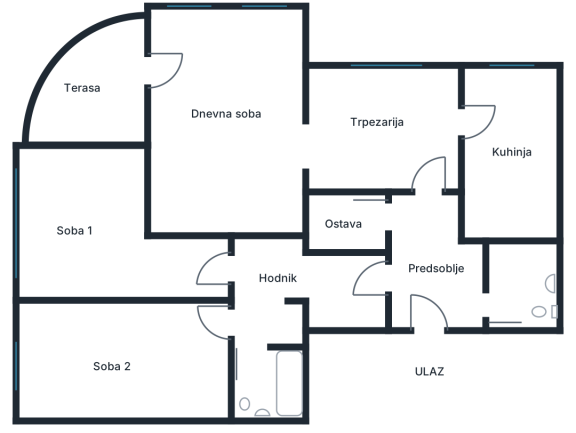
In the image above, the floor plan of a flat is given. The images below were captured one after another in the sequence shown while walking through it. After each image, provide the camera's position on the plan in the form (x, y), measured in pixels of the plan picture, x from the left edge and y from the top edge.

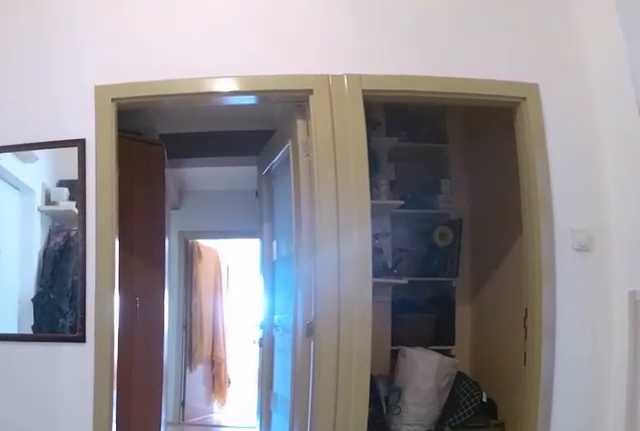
(496, 280)
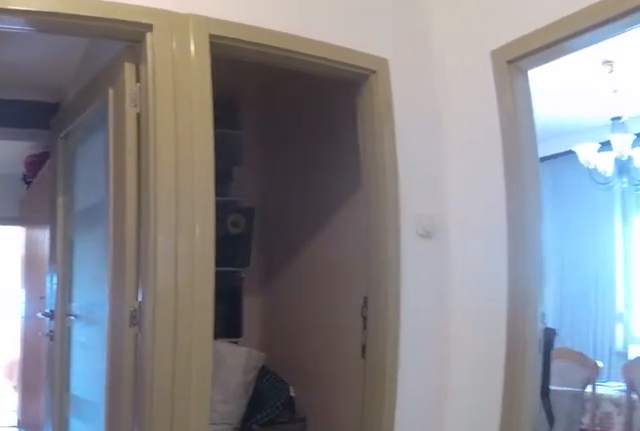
(453, 280)
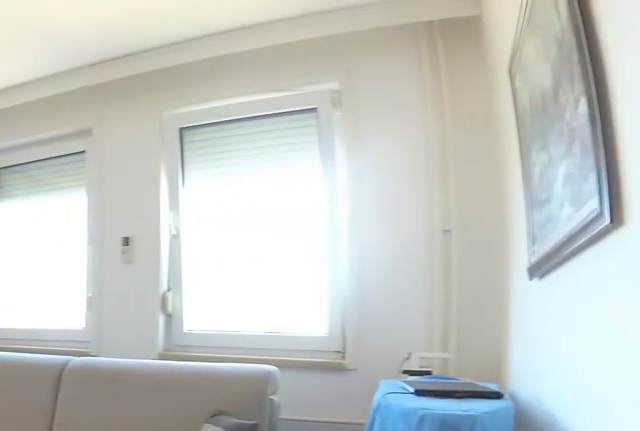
(301, 157)
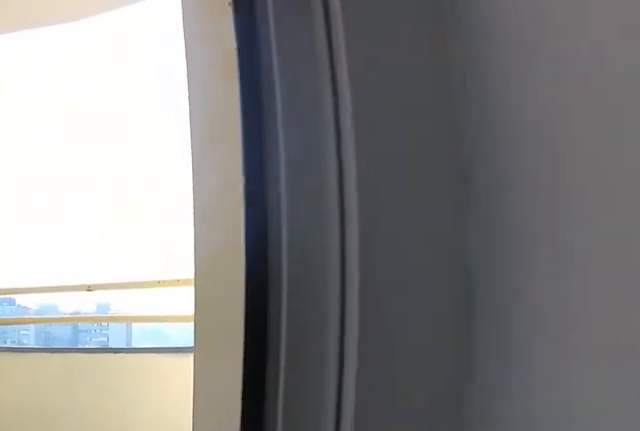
(165, 62)
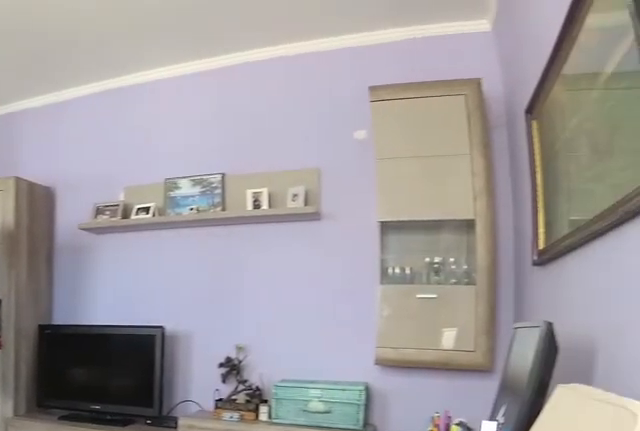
(166, 63)
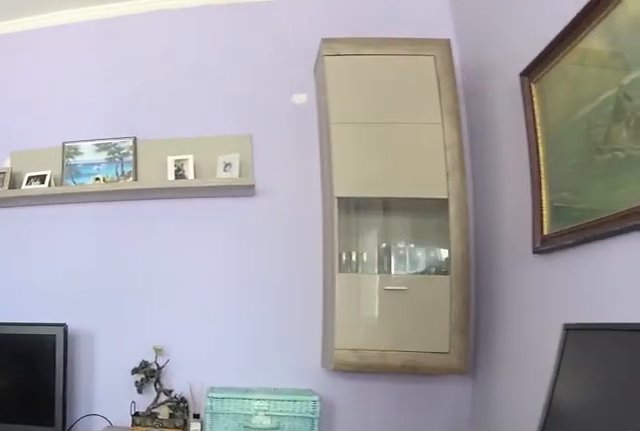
(174, 103)
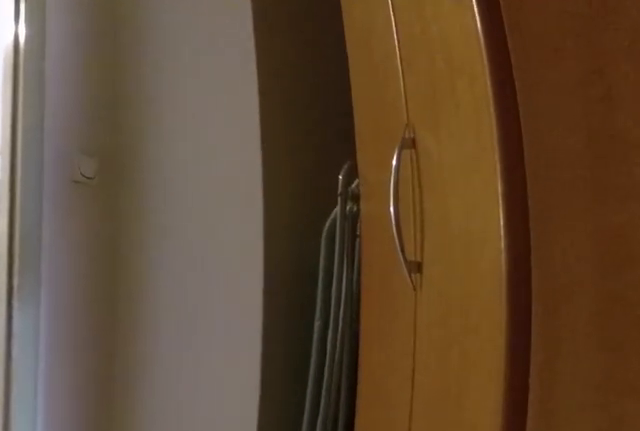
(326, 271)
